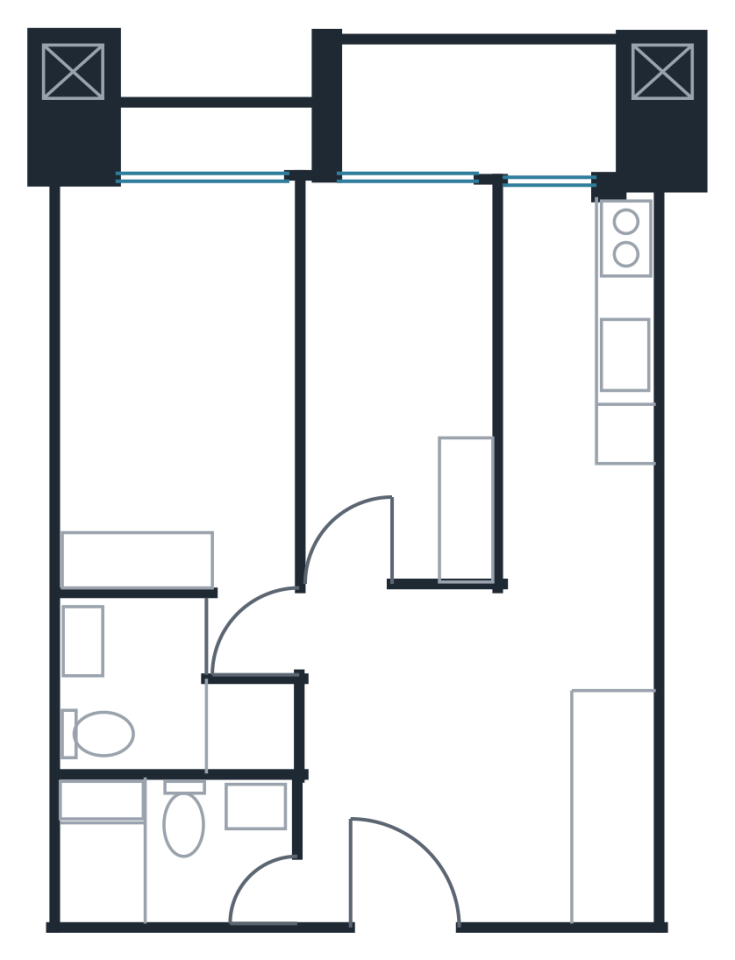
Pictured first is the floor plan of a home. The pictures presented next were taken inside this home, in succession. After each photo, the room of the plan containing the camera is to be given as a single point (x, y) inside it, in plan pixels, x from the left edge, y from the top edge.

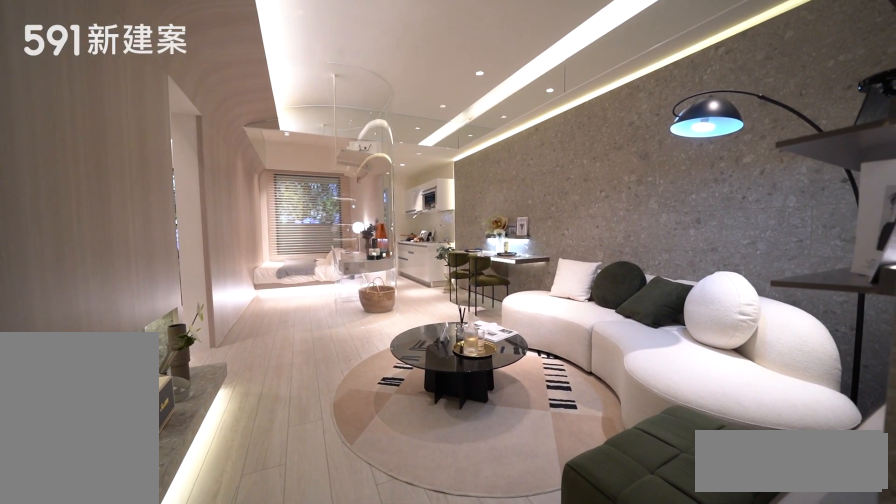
(473, 788)
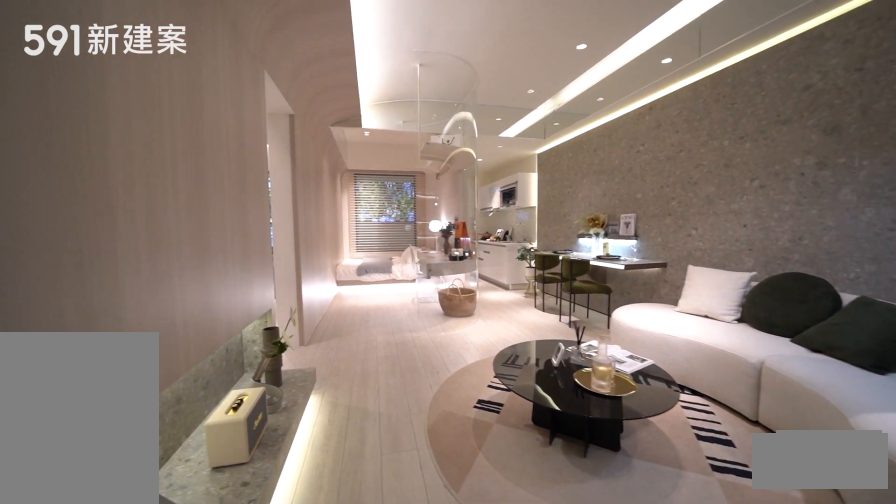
(473, 788)
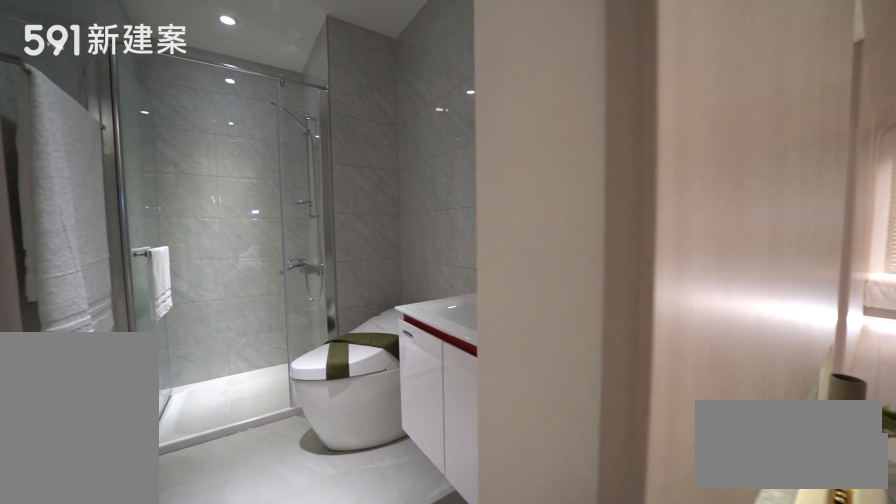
(173, 850)
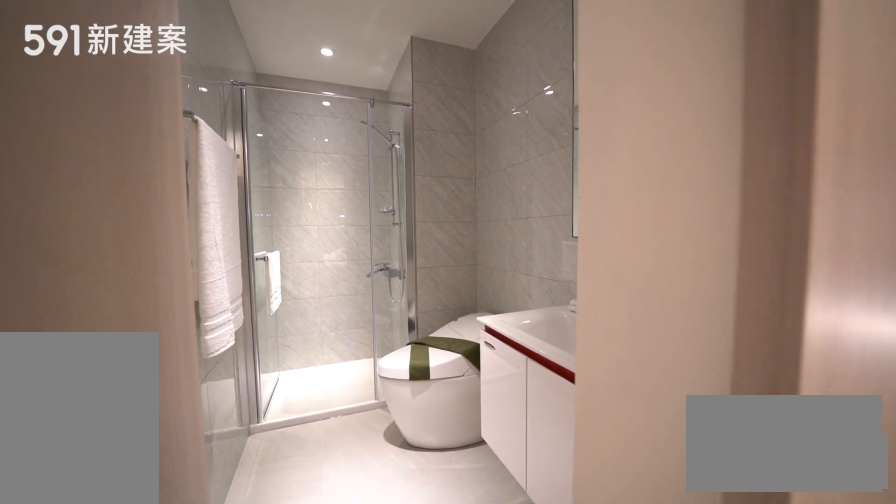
(173, 850)
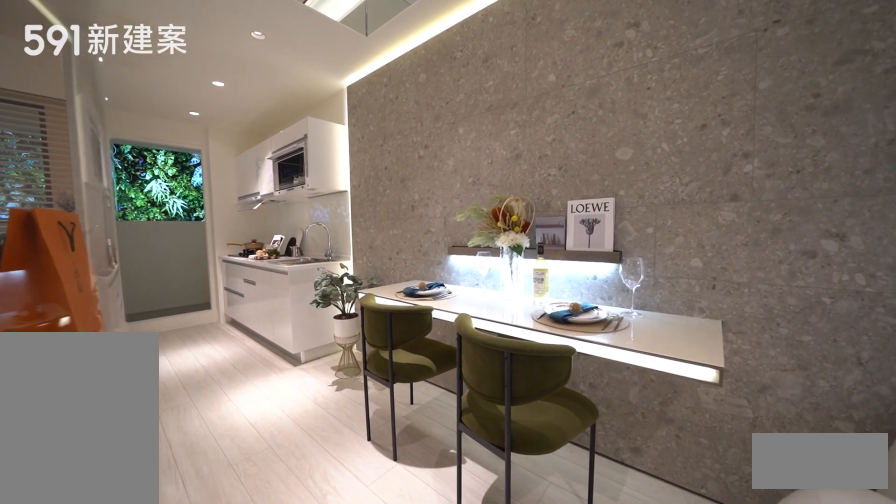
(579, 576)
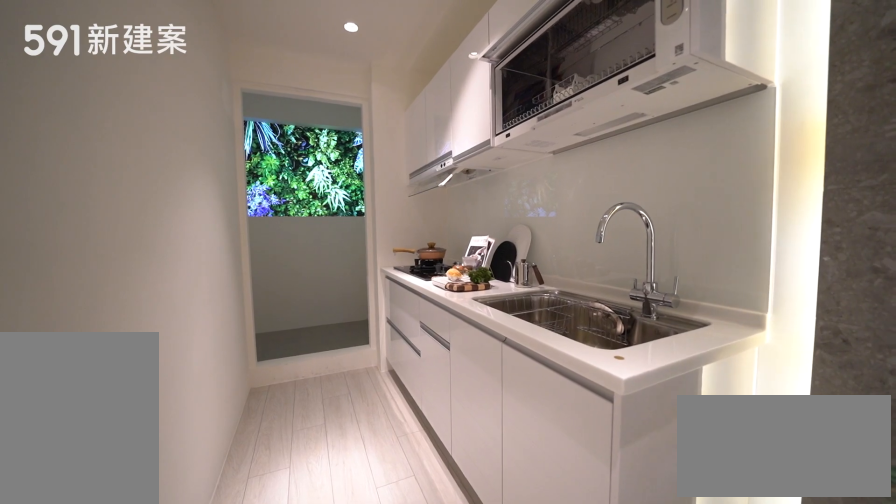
(574, 318)
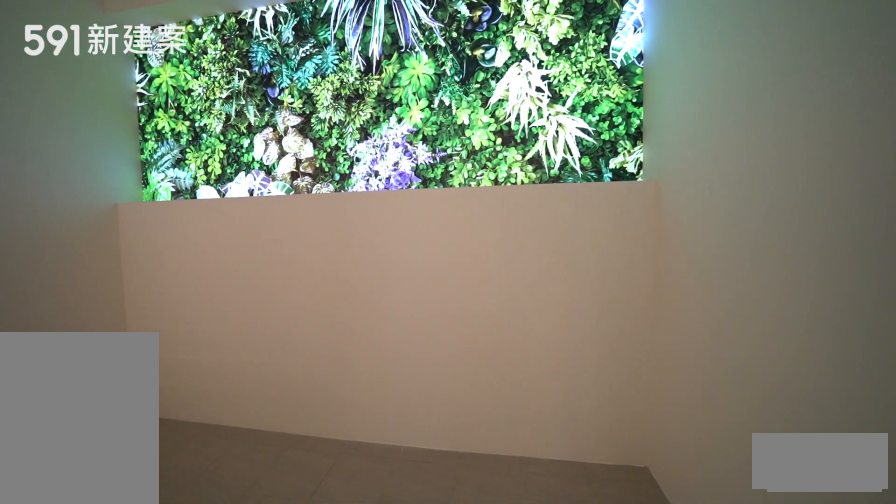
(475, 106)
